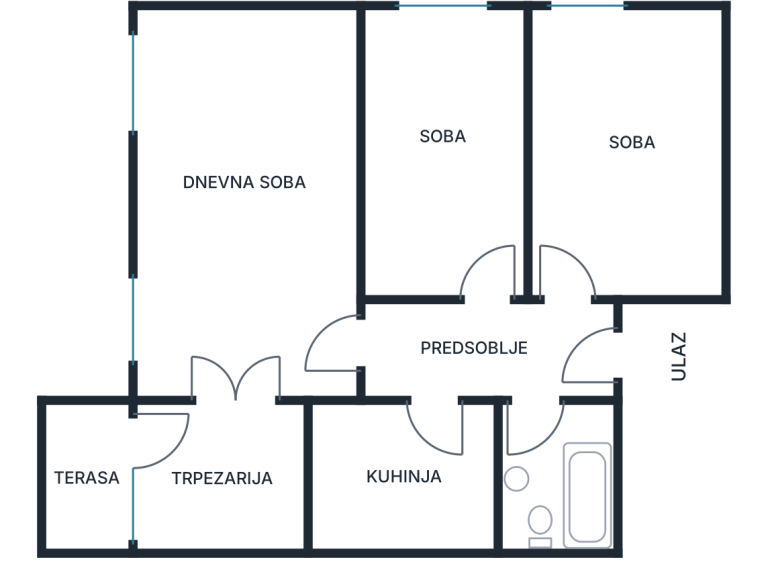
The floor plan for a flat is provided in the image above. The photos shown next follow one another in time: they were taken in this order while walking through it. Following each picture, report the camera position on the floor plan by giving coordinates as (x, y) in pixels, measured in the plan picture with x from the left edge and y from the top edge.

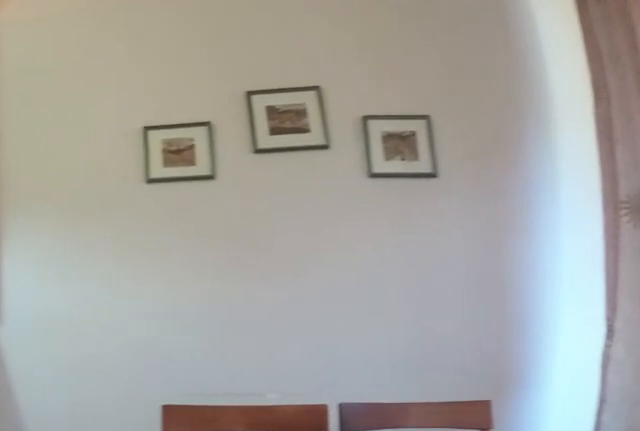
(192, 406)
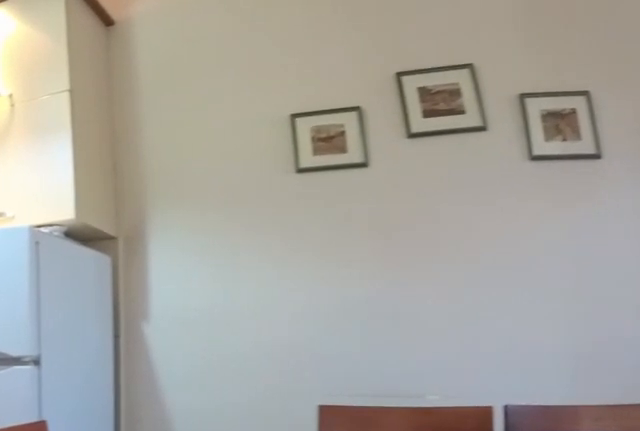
(190, 411)
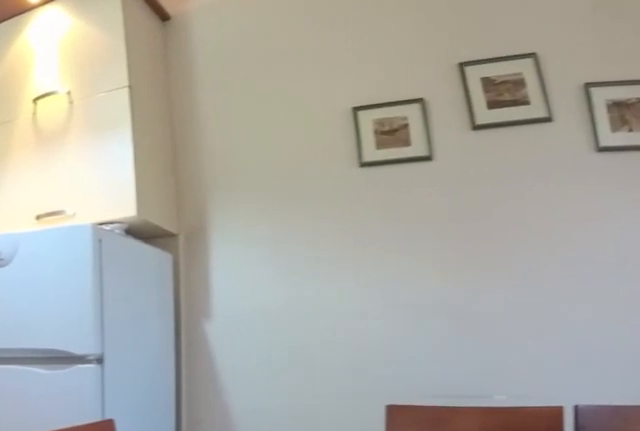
(189, 414)
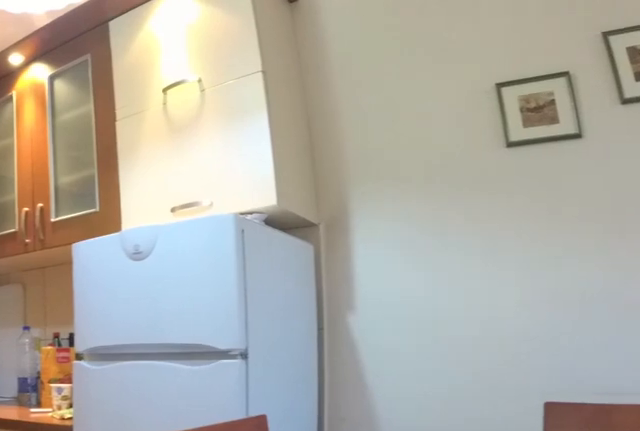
(186, 421)
